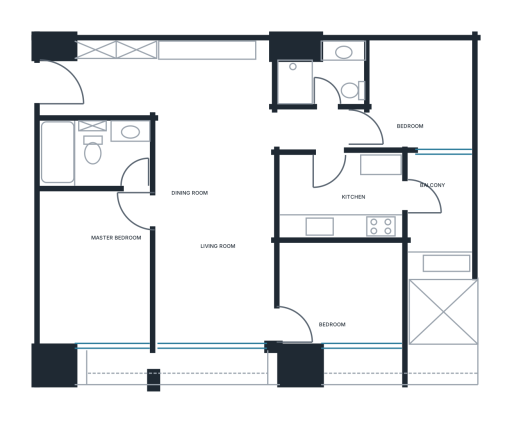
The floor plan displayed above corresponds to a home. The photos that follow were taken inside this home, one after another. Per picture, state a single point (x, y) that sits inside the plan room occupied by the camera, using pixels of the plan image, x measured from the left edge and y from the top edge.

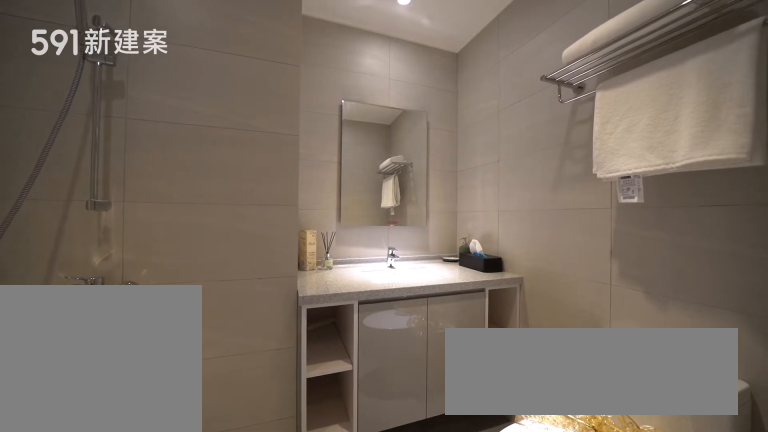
(323, 71)
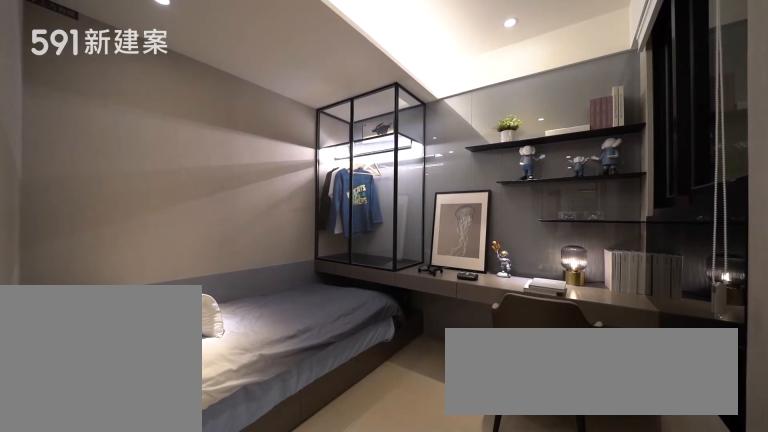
(417, 96)
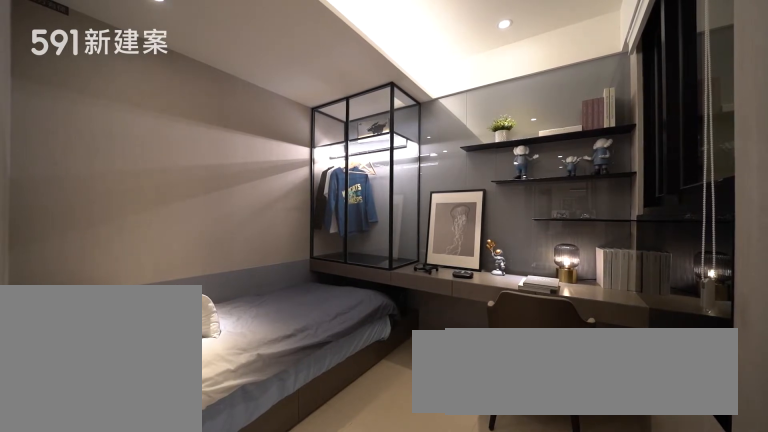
(417, 96)
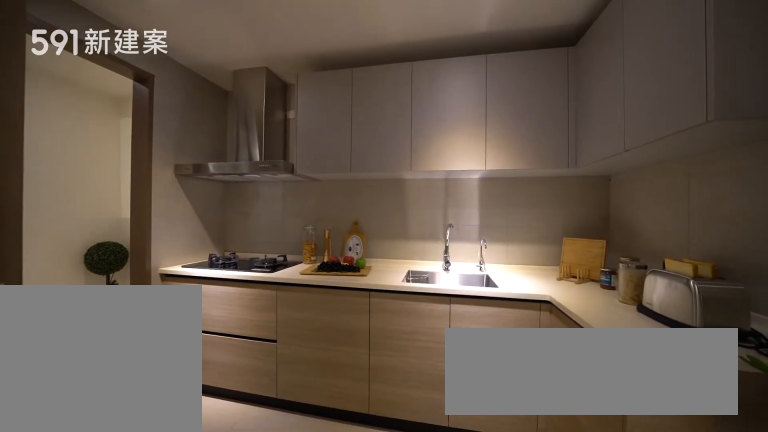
(342, 194)
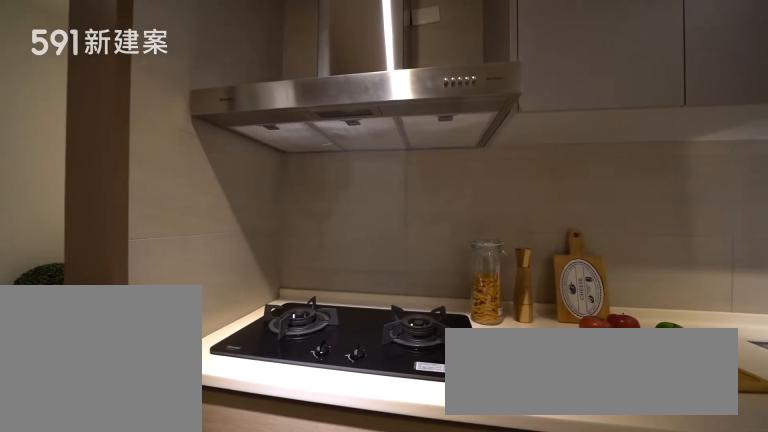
(342, 194)
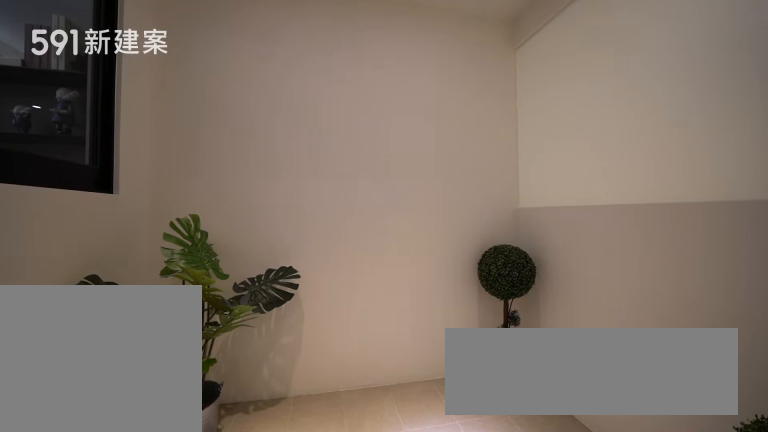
(441, 202)
